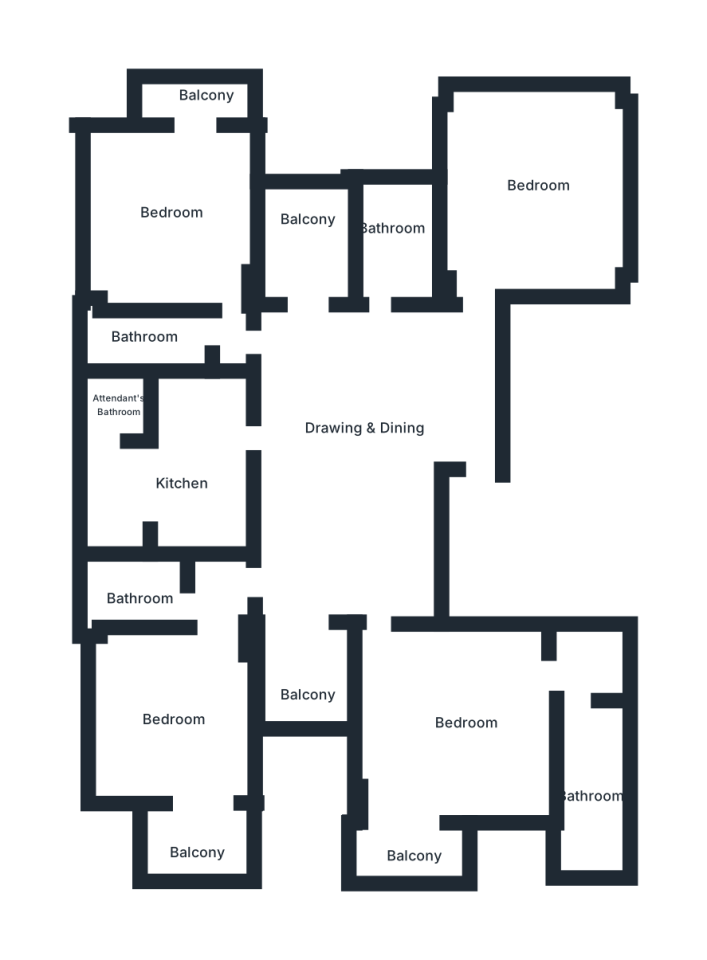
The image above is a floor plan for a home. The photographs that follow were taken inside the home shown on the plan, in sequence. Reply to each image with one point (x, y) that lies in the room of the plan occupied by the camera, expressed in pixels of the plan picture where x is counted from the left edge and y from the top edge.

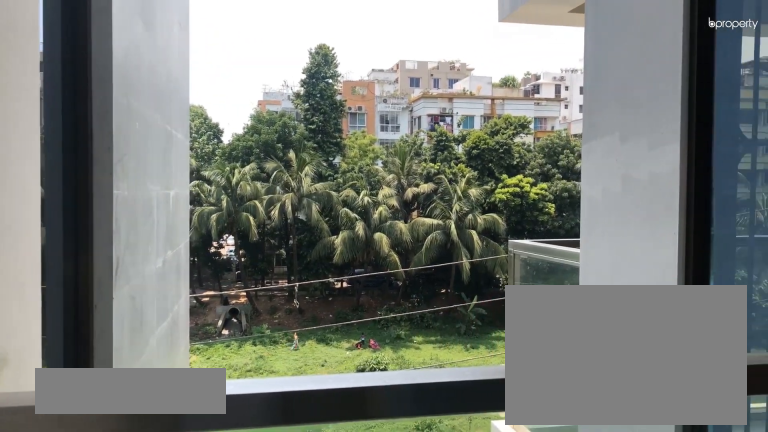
(298, 678)
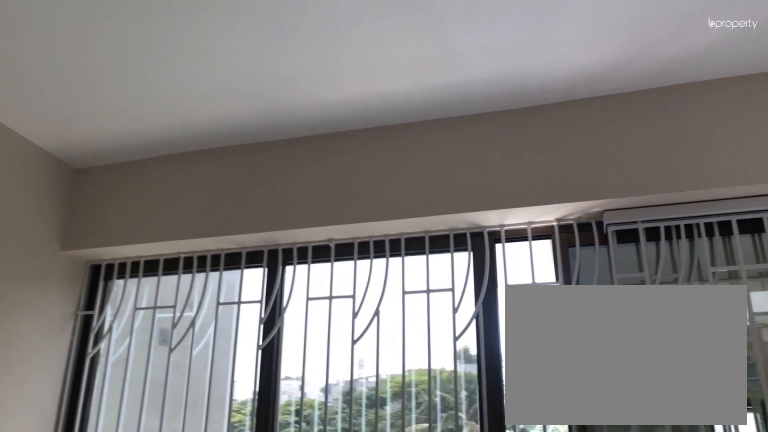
(451, 732)
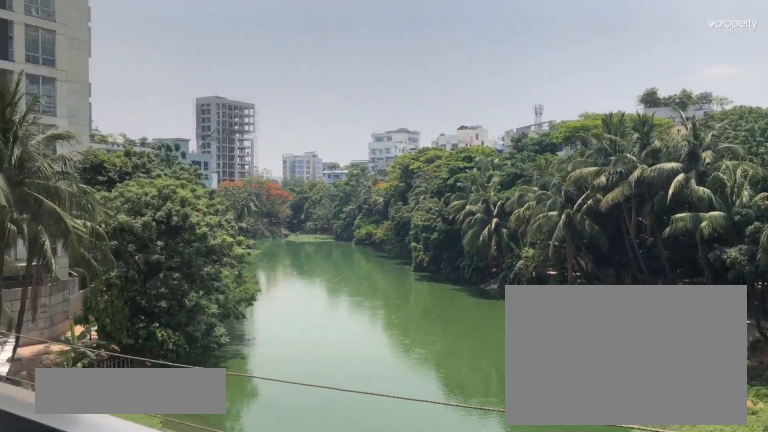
(403, 851)
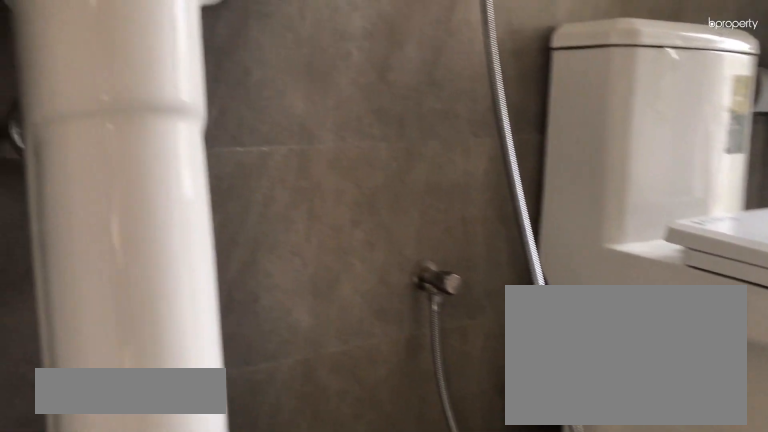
(592, 782)
